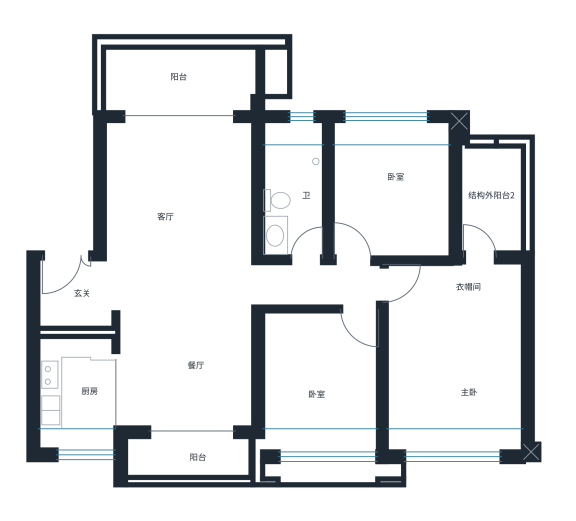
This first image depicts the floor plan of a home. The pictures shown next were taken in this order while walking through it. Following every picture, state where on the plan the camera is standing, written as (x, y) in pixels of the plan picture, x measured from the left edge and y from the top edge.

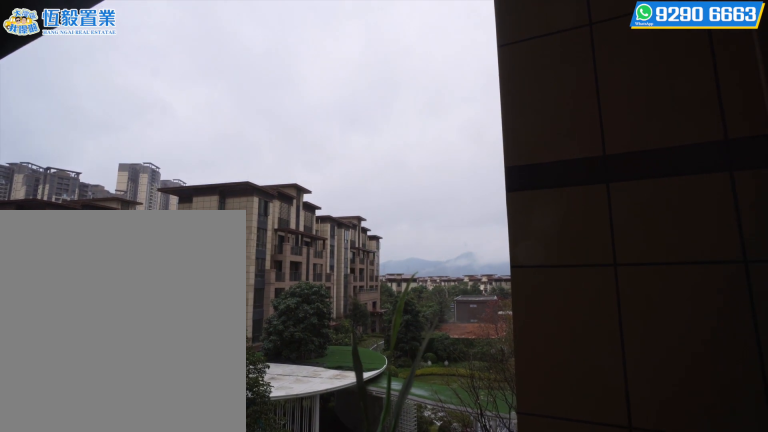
(209, 452)
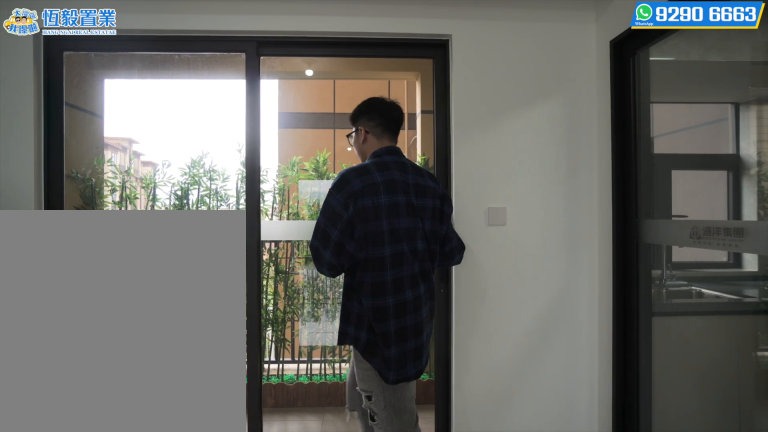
(166, 415)
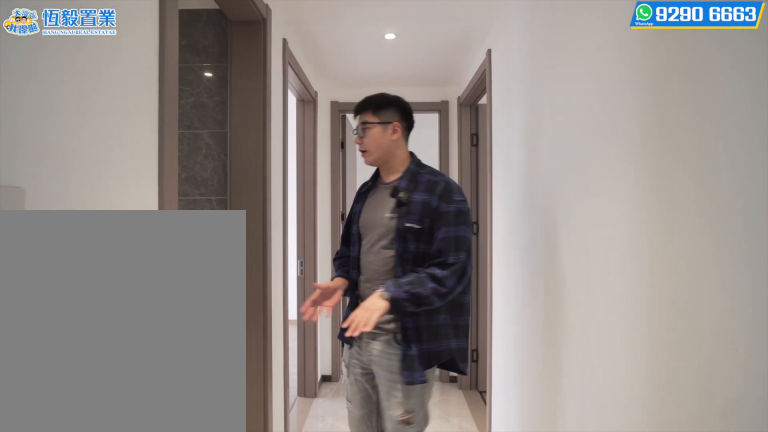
(313, 280)
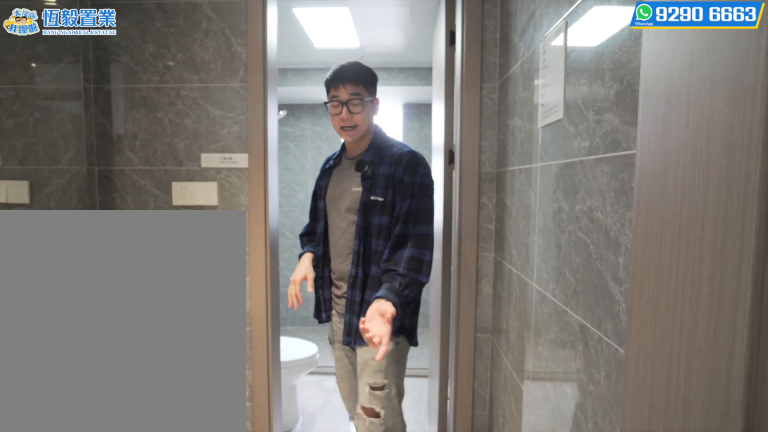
(303, 227)
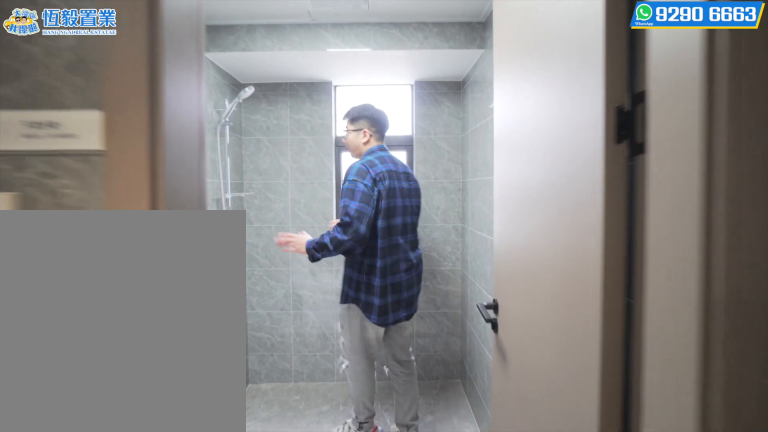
(303, 157)
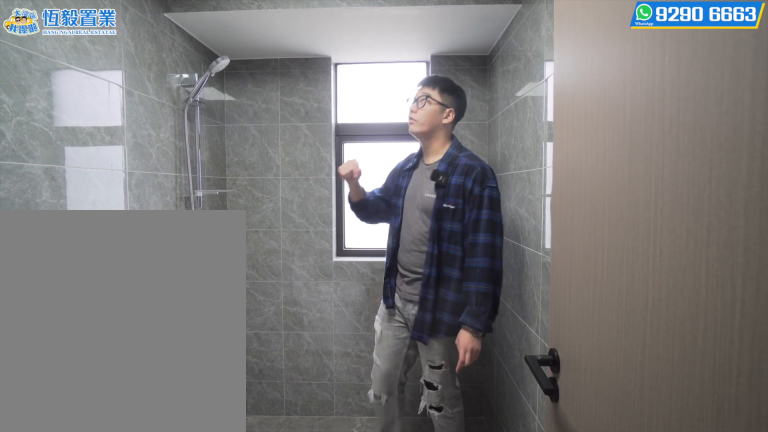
(304, 141)
